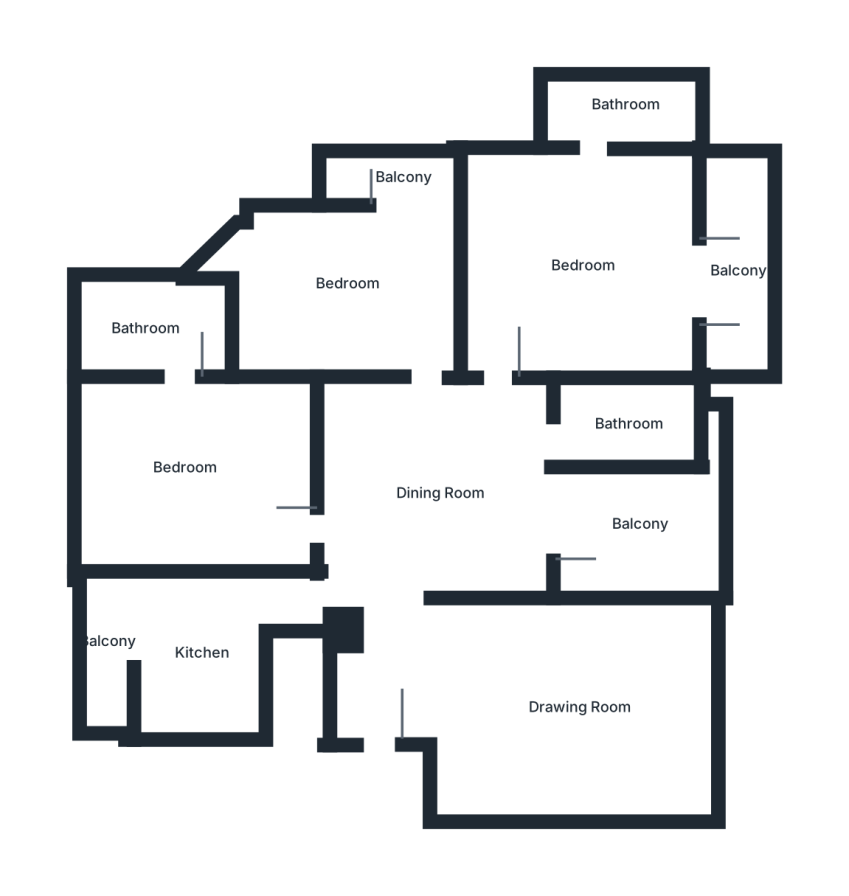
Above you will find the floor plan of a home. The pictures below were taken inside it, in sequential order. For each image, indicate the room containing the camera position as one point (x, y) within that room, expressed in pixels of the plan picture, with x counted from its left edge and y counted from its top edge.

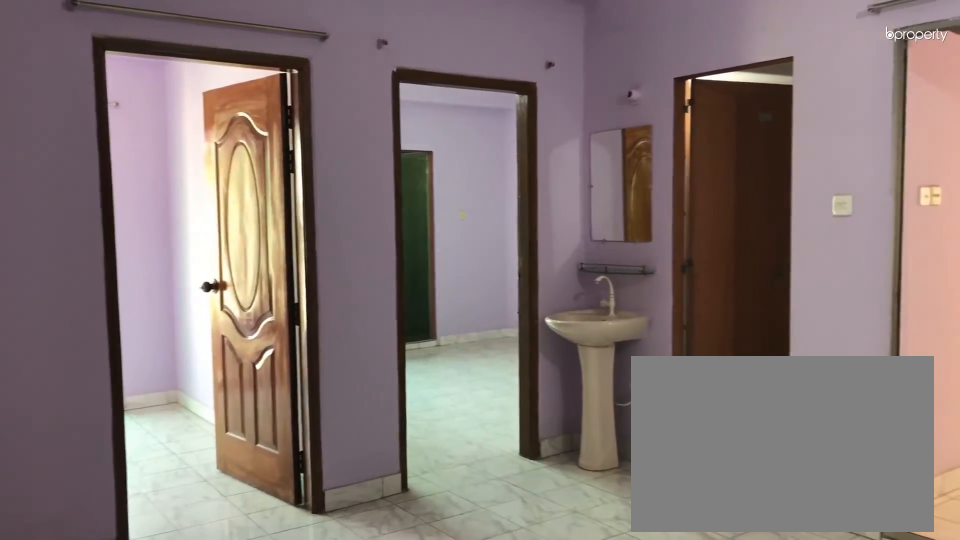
(443, 496)
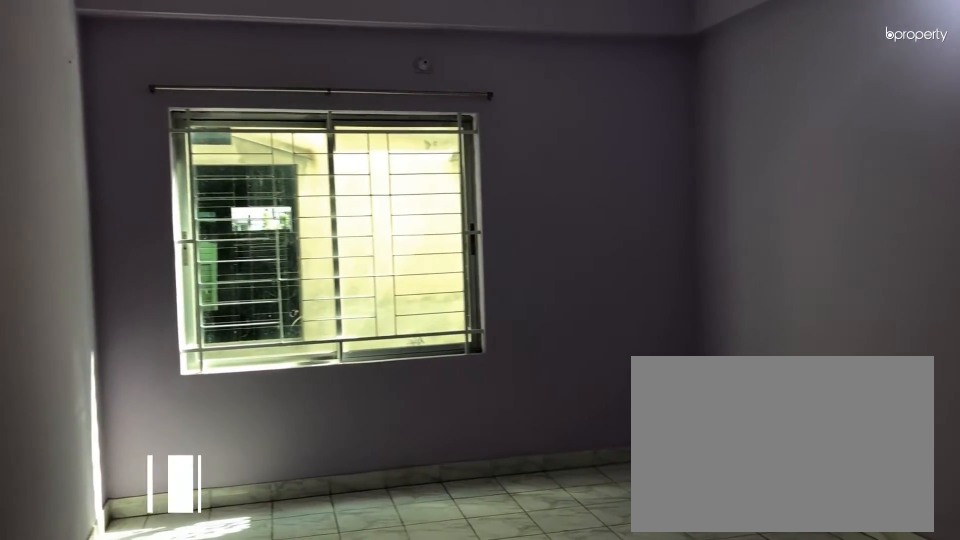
(577, 713)
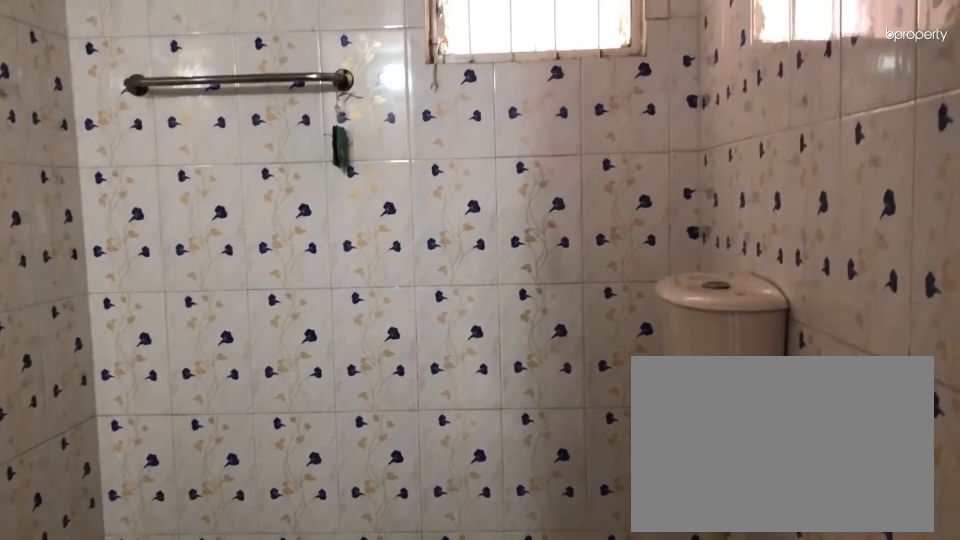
(623, 426)
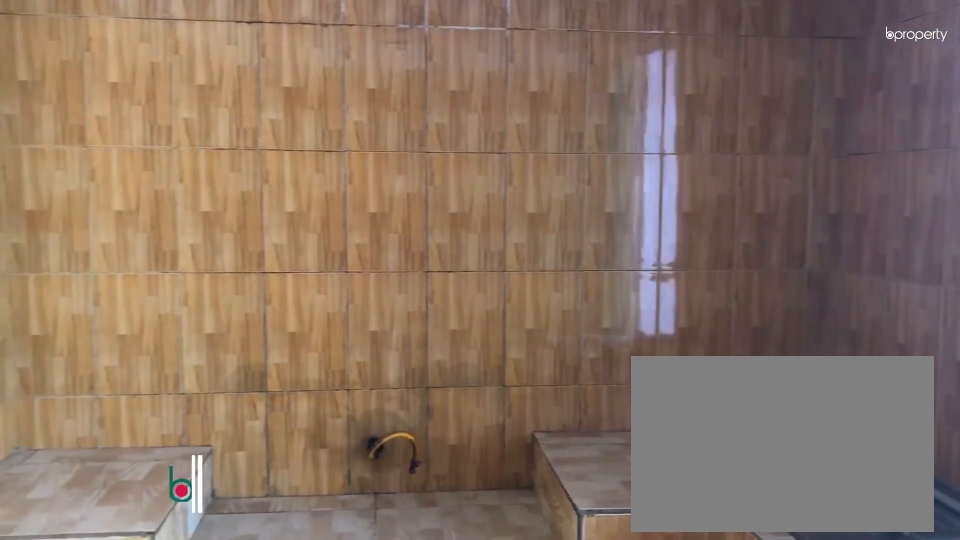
(197, 660)
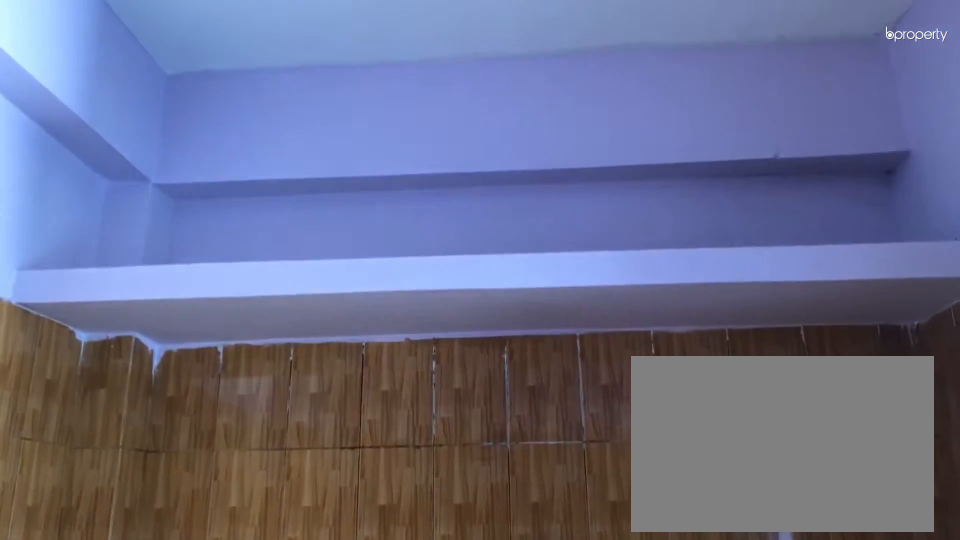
(196, 660)
